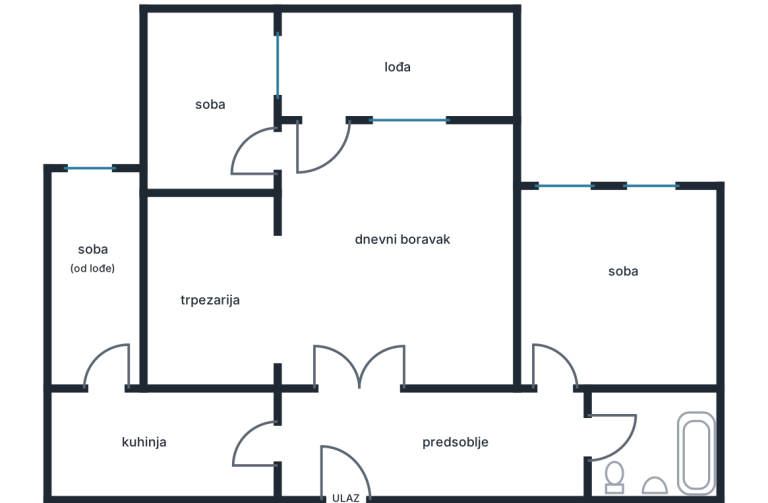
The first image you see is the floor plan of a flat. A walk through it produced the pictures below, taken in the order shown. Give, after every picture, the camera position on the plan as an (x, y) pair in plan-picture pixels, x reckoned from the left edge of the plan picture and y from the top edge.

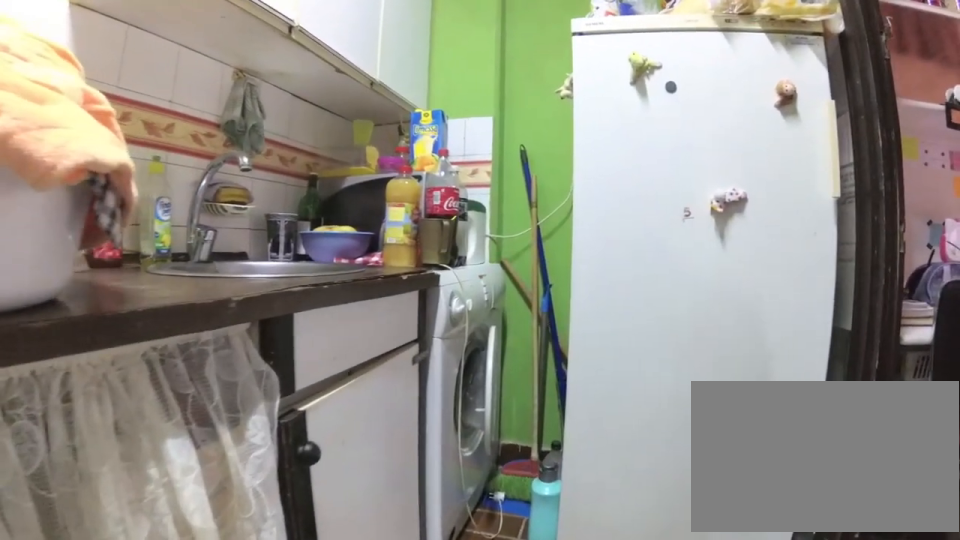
(166, 441)
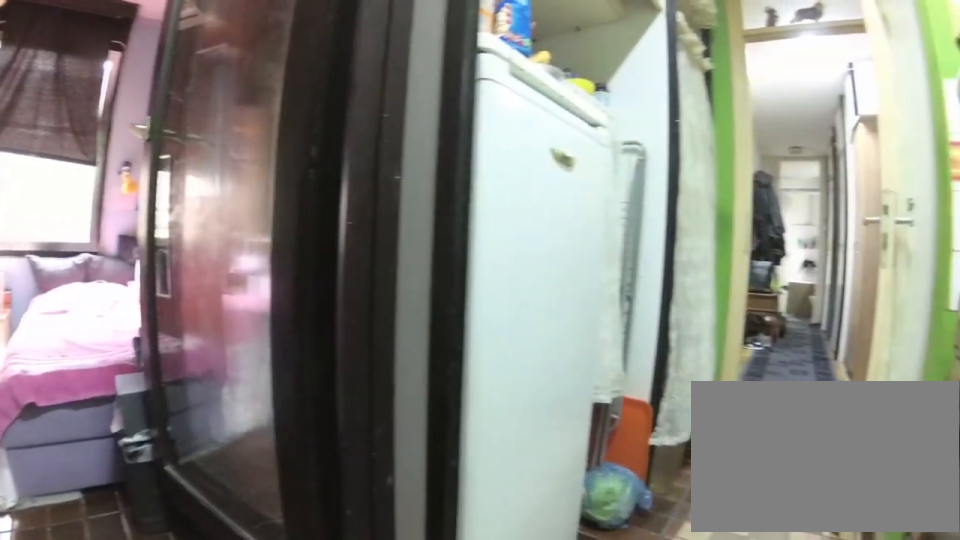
(80, 436)
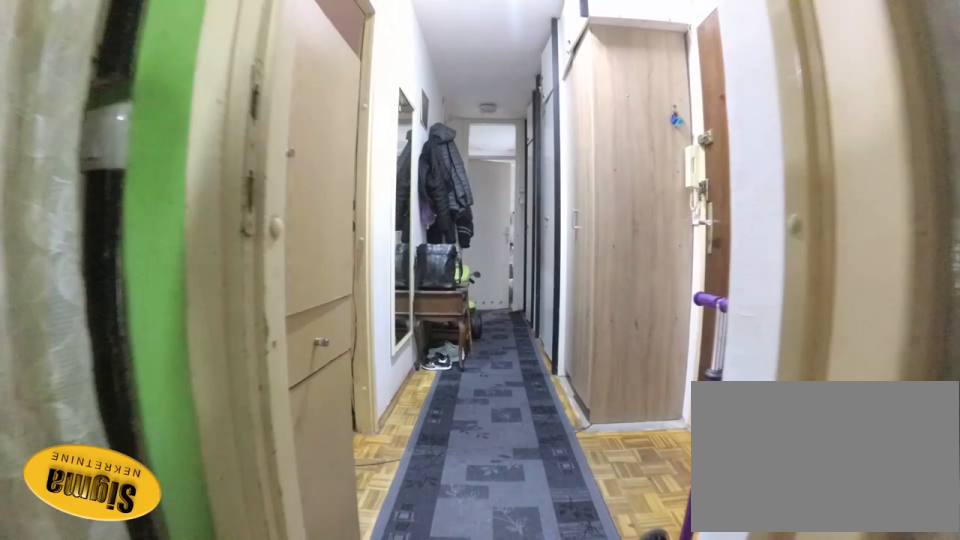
(224, 435)
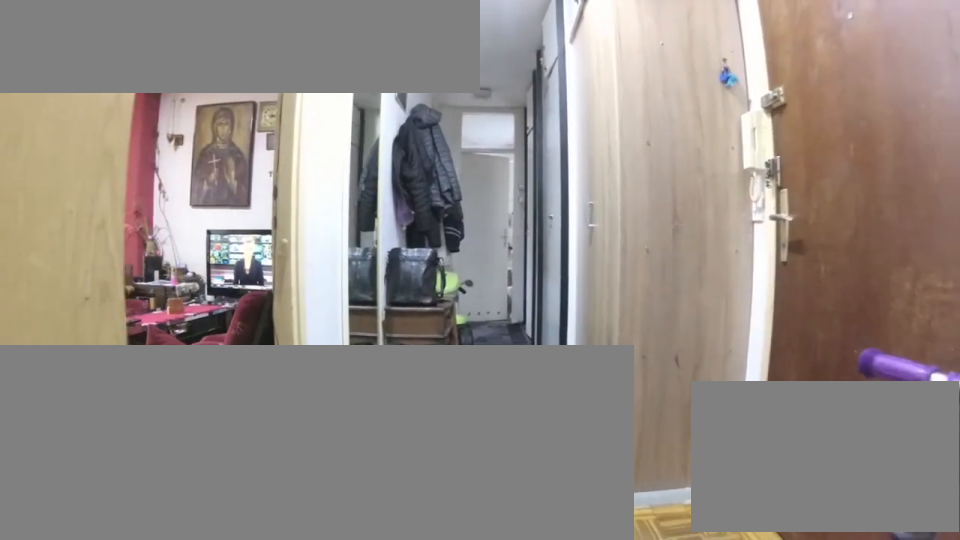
(263, 435)
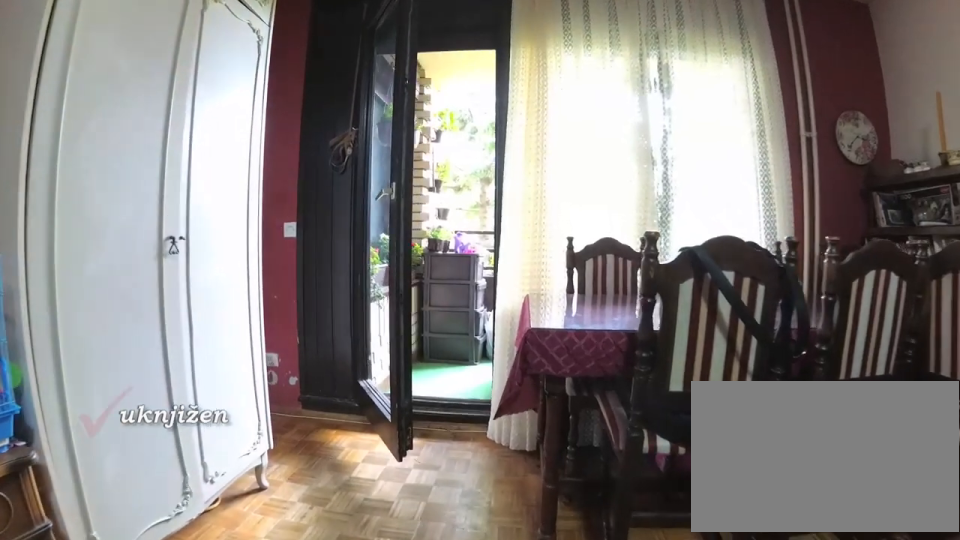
(338, 280)
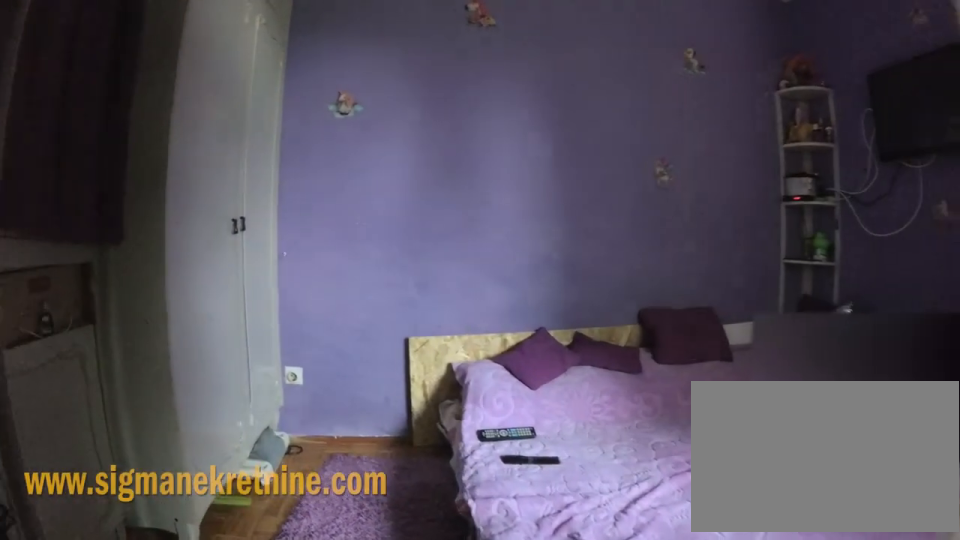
(306, 176)
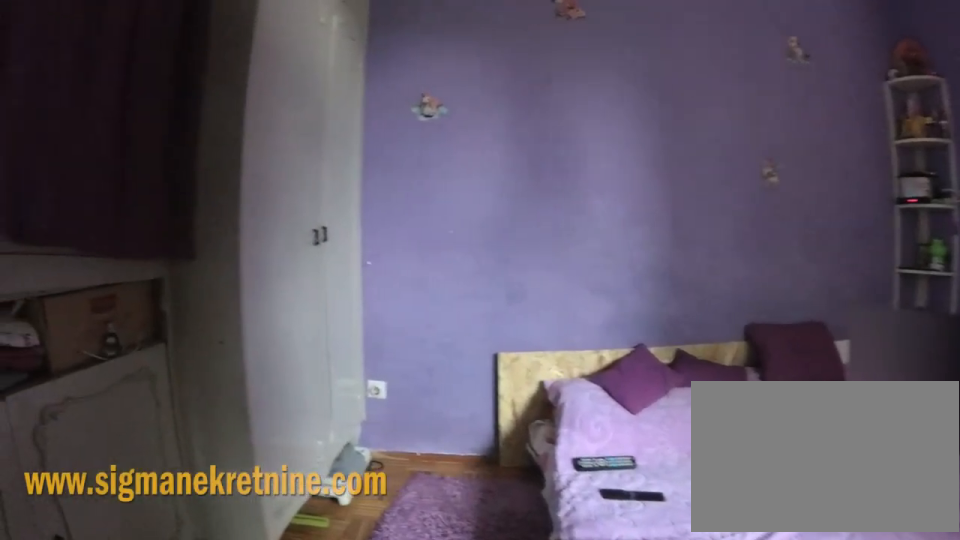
(298, 174)
